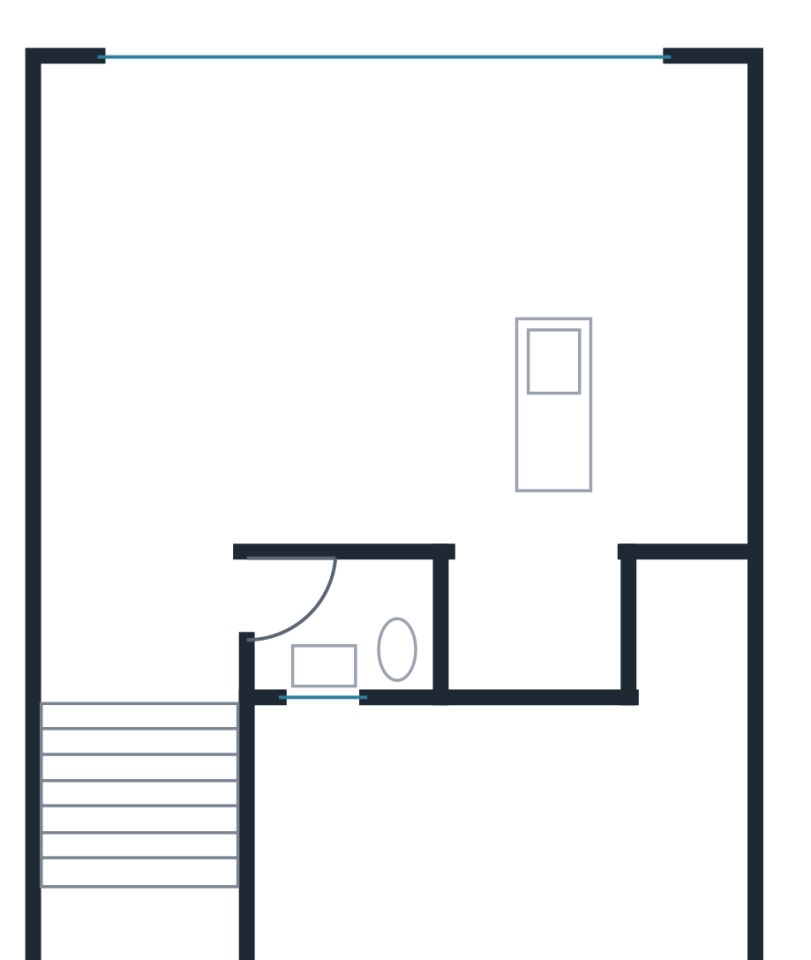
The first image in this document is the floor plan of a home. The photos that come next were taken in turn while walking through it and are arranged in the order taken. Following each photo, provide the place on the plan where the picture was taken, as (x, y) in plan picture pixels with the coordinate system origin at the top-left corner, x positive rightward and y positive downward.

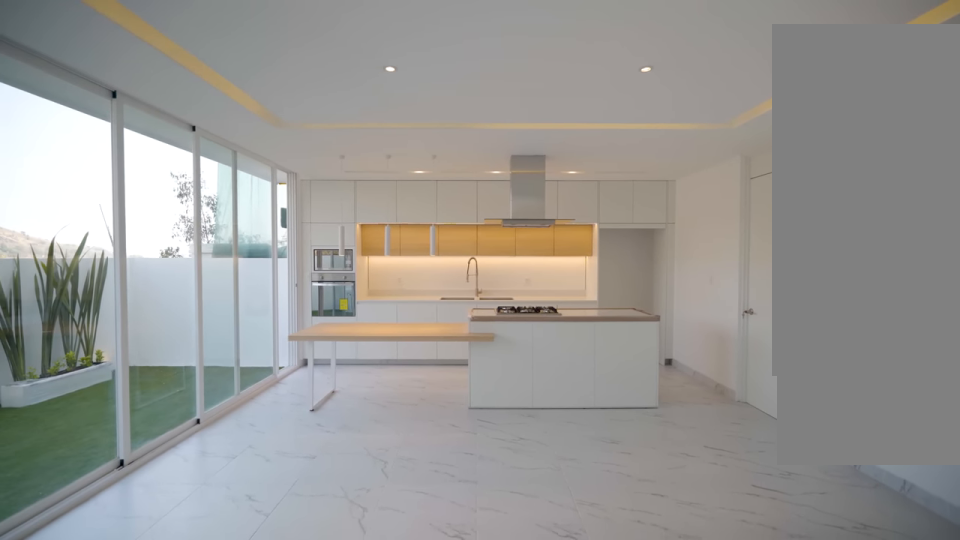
(191, 306)
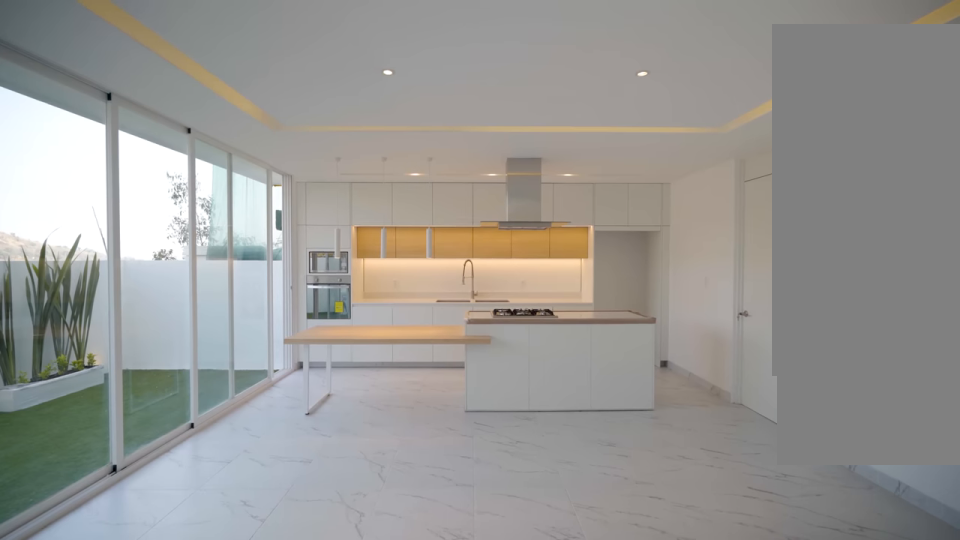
(191, 304)
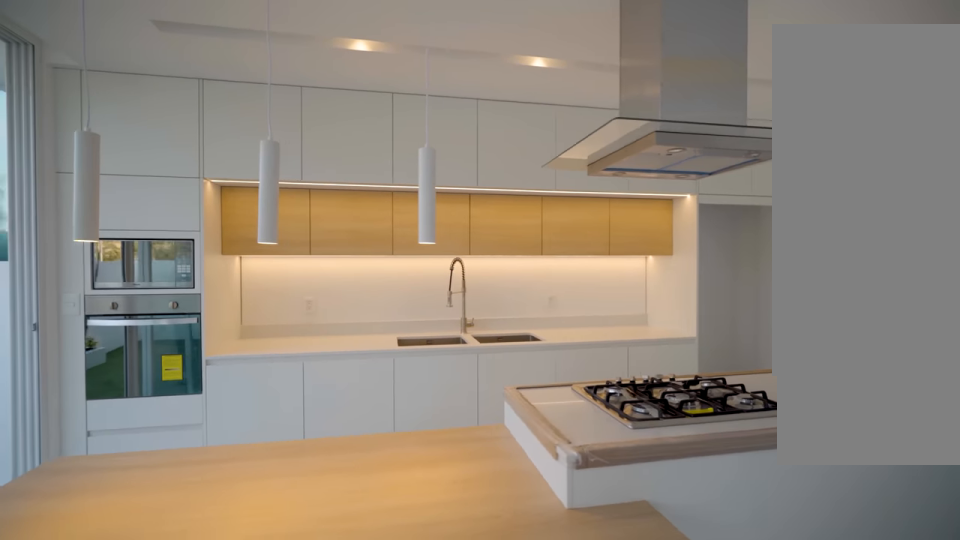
(448, 345)
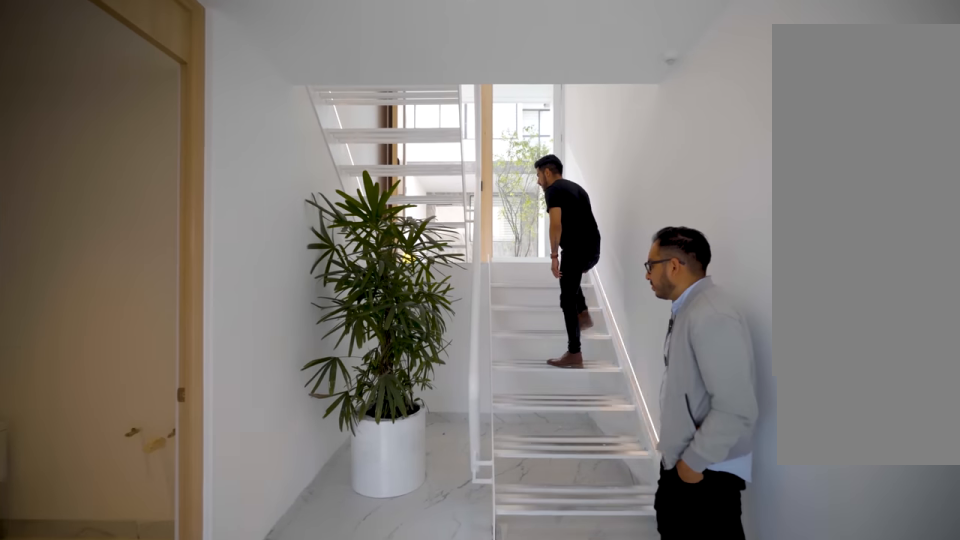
(122, 605)
